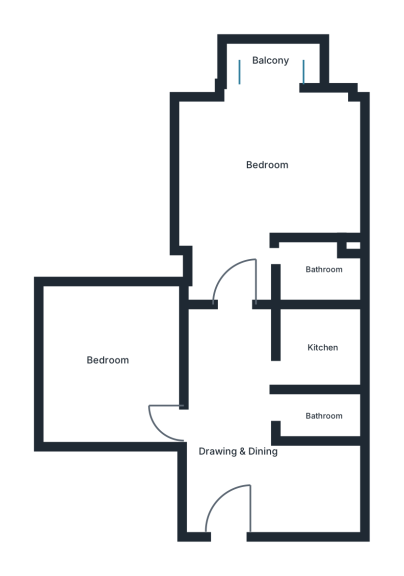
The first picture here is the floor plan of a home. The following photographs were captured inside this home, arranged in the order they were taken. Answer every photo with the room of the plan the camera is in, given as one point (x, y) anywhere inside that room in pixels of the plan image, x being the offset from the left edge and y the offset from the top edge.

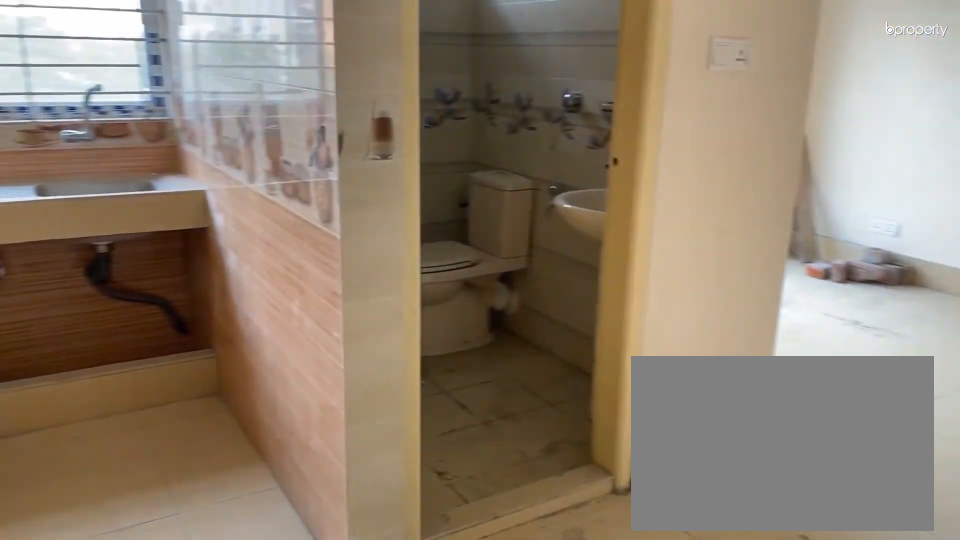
(229, 449)
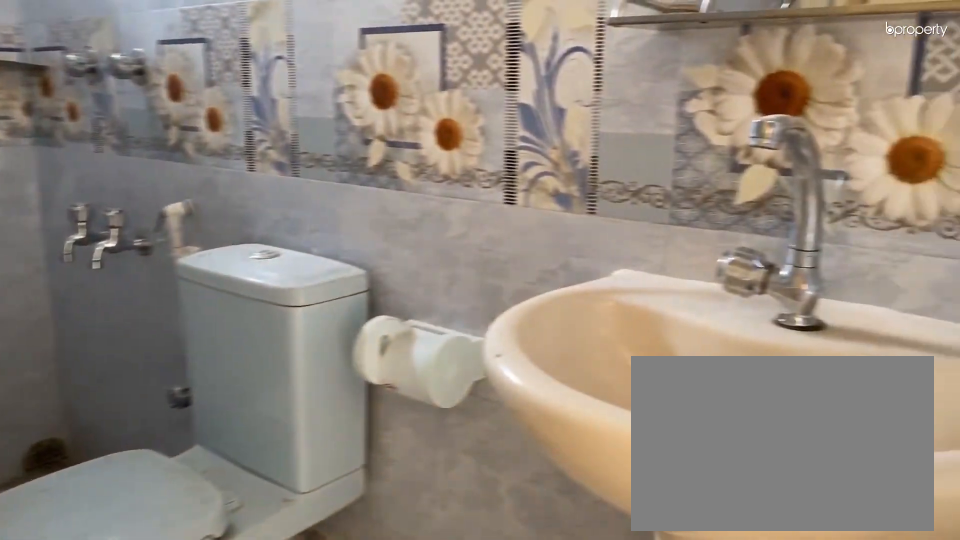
(323, 269)
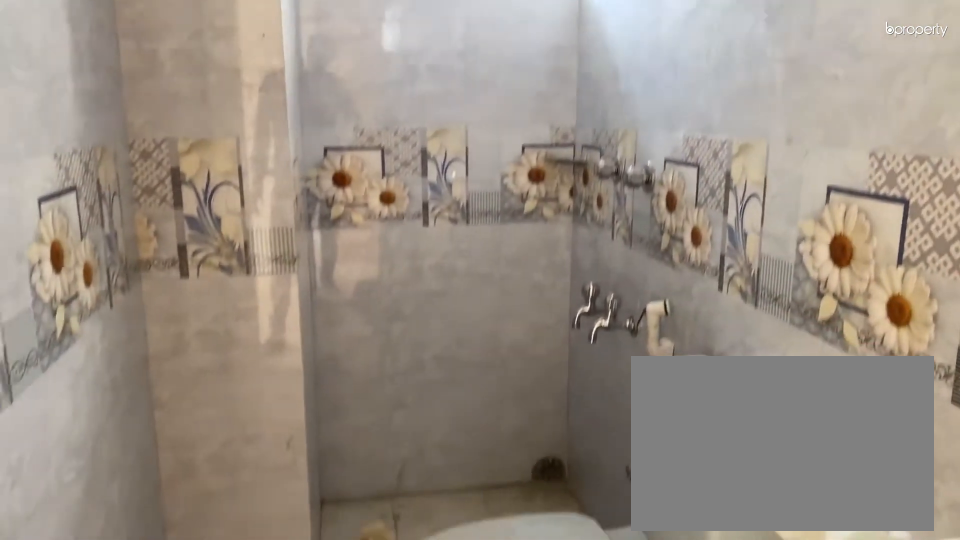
(323, 269)
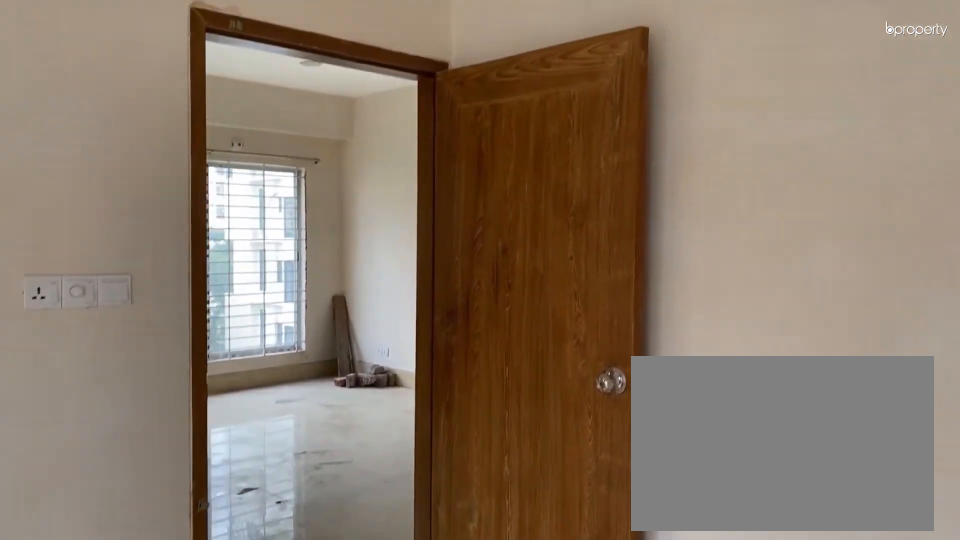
(109, 359)
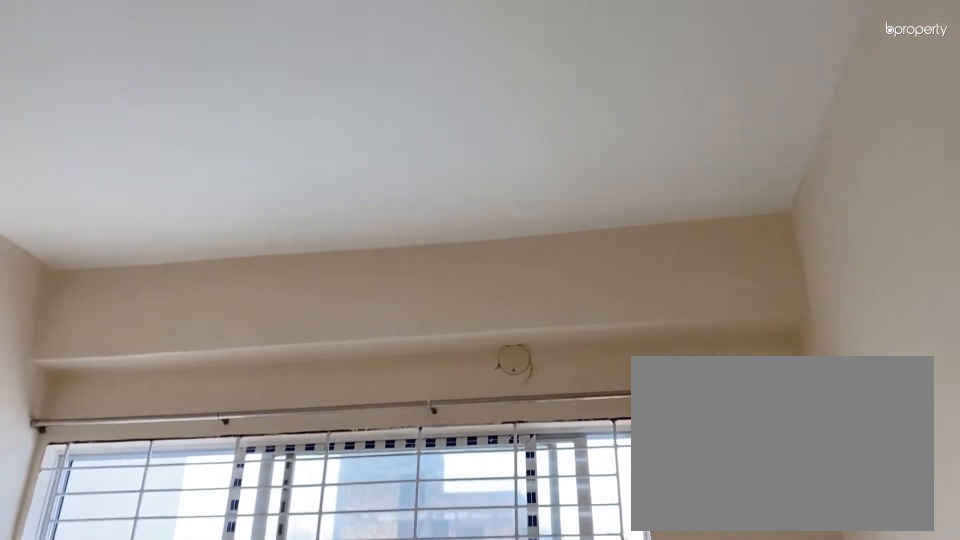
(109, 359)
